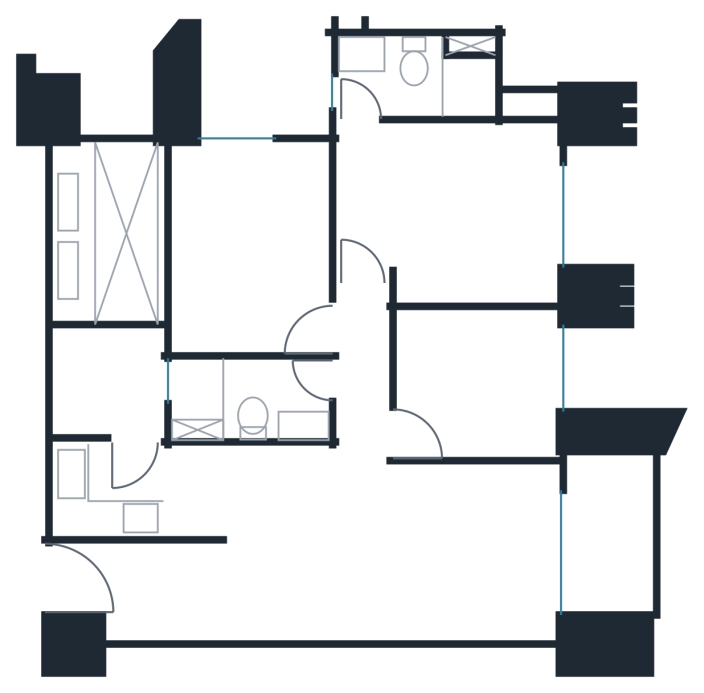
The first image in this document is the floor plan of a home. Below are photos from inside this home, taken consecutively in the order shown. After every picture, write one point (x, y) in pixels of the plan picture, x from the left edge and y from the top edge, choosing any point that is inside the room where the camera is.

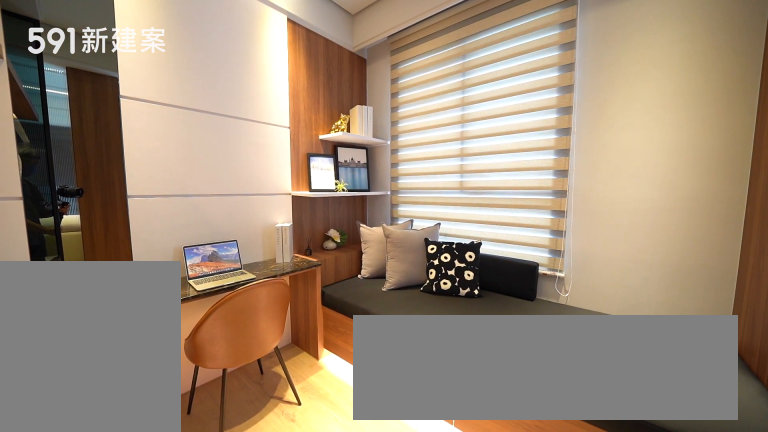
(480, 383)
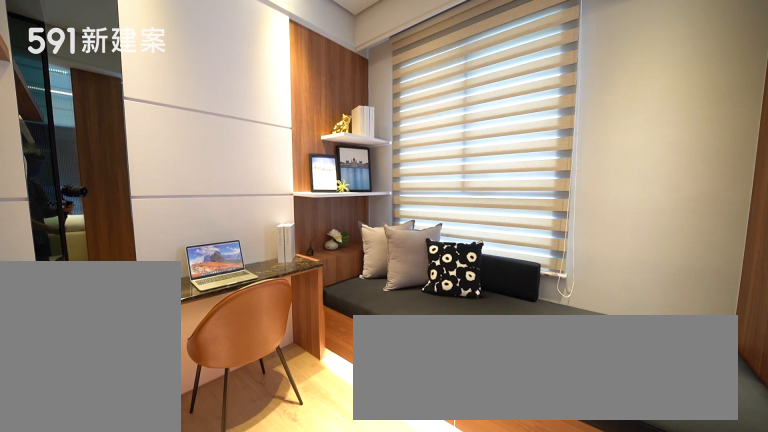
(480, 383)
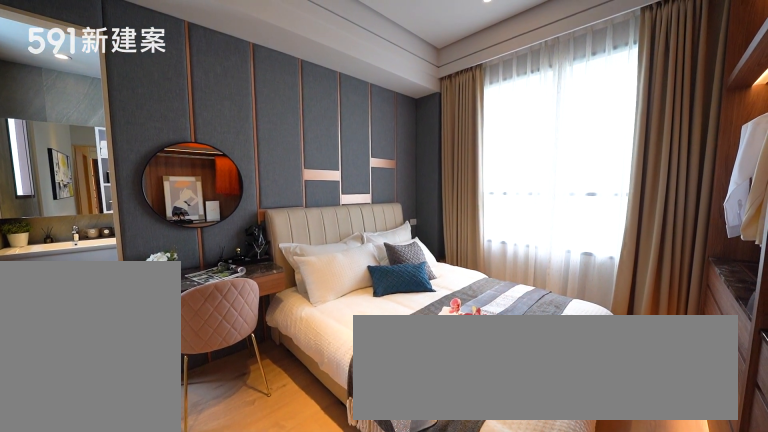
(453, 207)
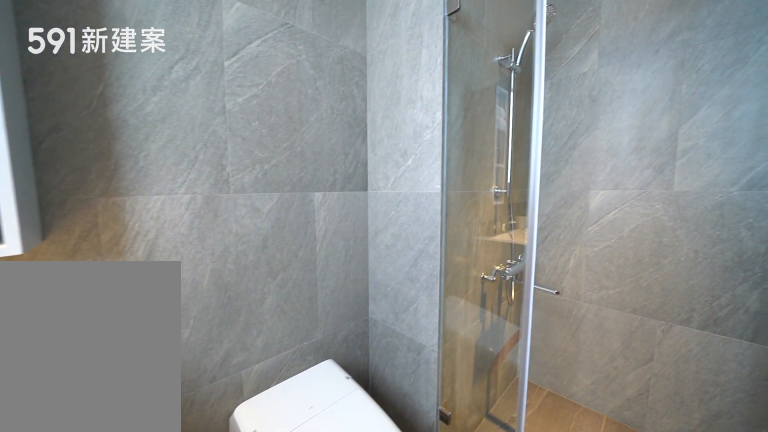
(416, 72)
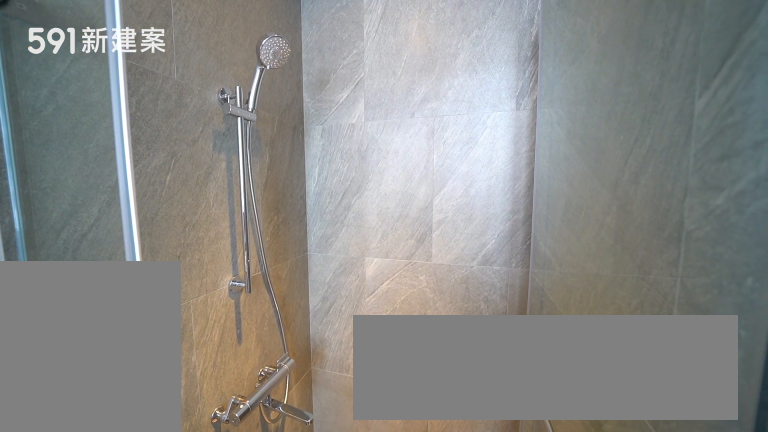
(416, 72)
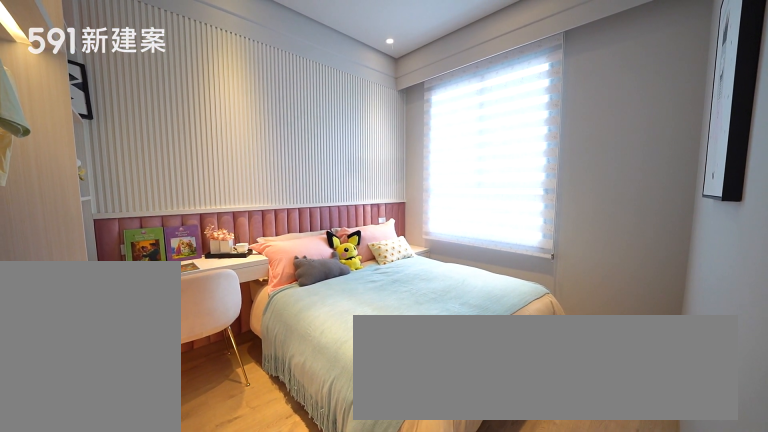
(249, 237)
